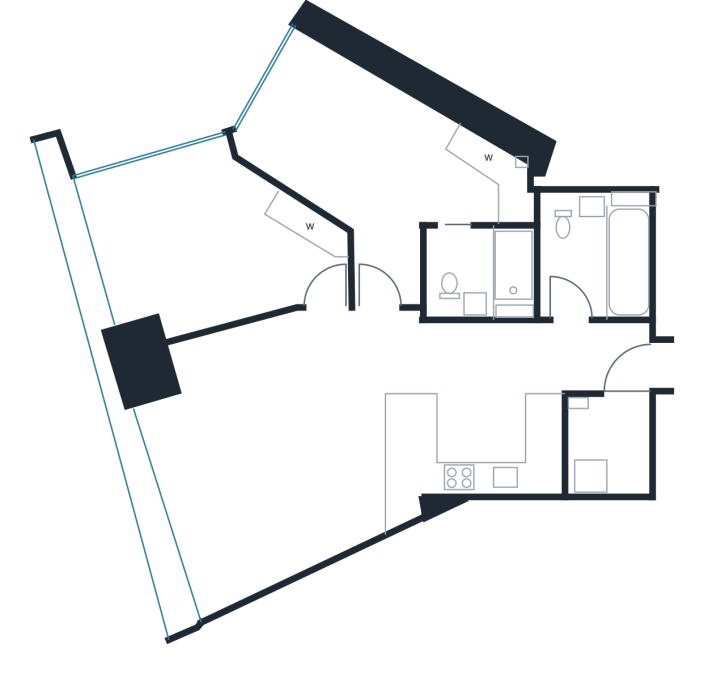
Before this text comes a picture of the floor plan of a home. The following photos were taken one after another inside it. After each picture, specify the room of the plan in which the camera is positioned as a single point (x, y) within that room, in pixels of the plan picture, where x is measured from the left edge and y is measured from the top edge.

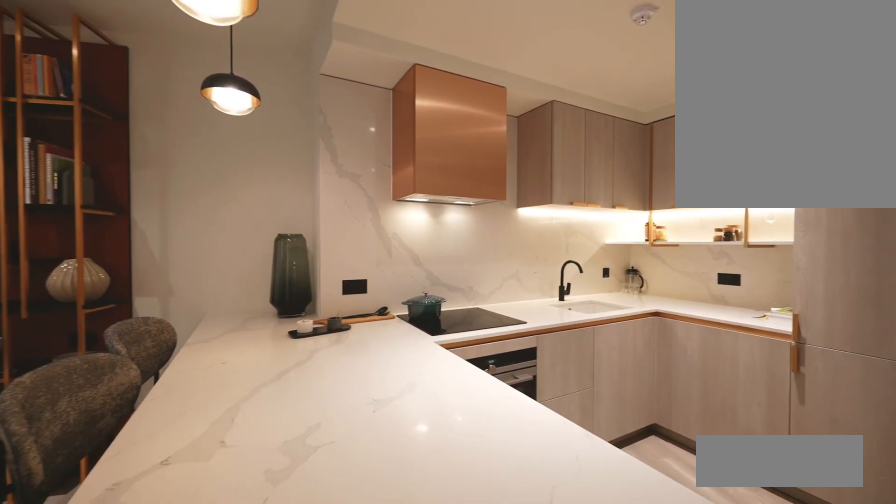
(473, 437)
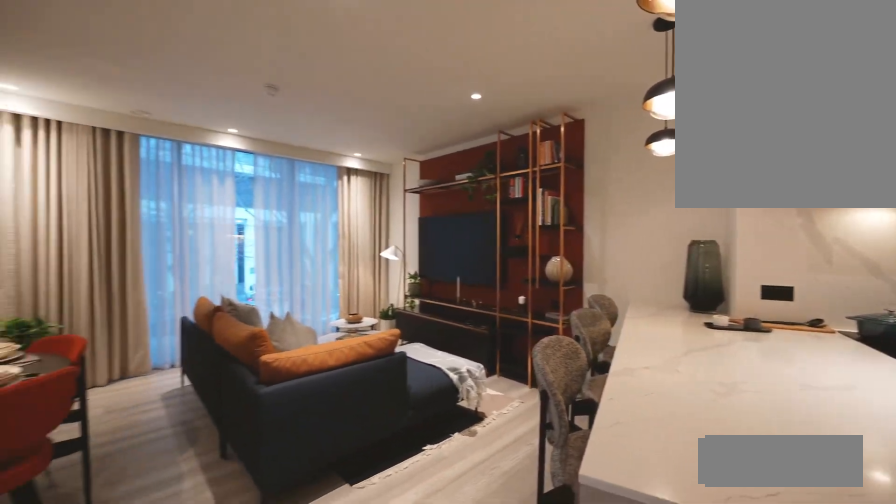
(473, 437)
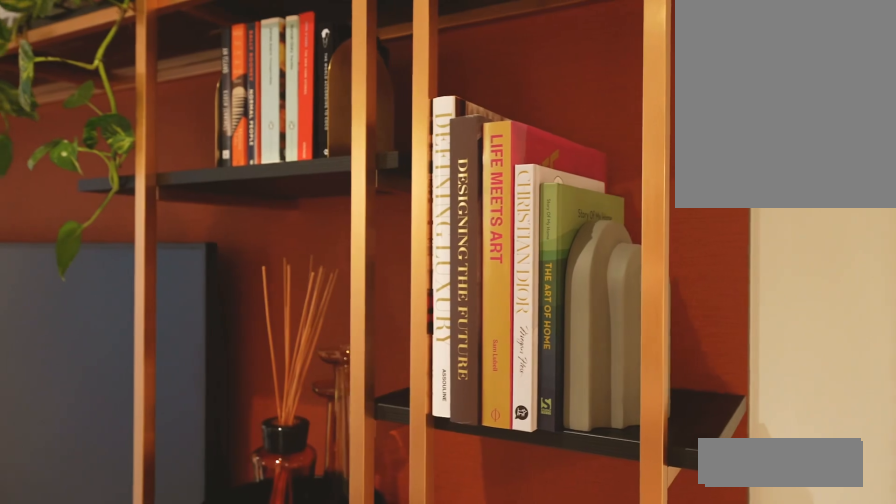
(275, 487)
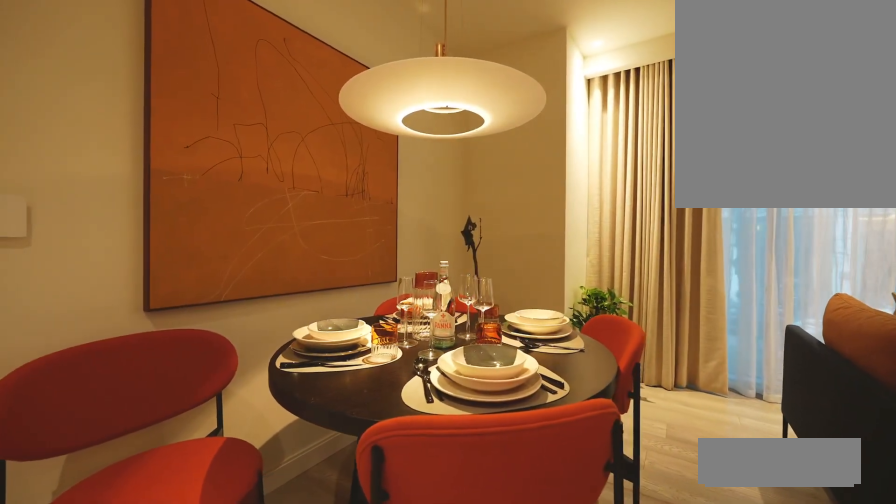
(241, 362)
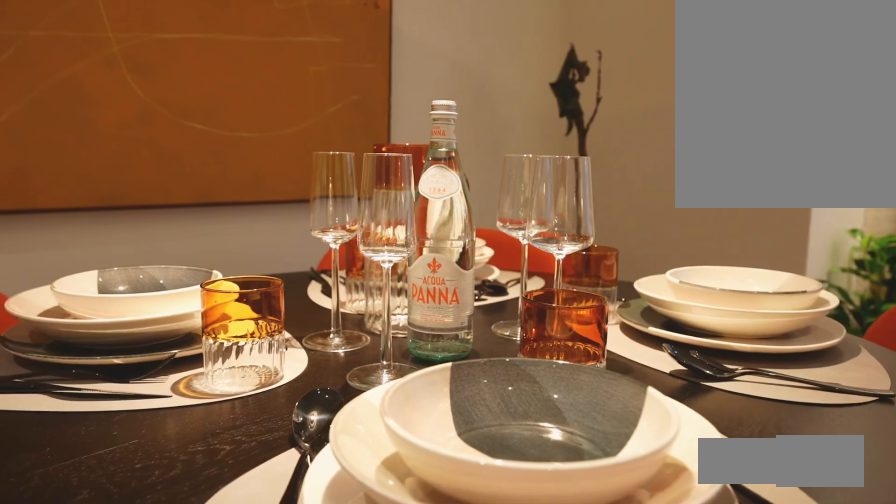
(241, 362)
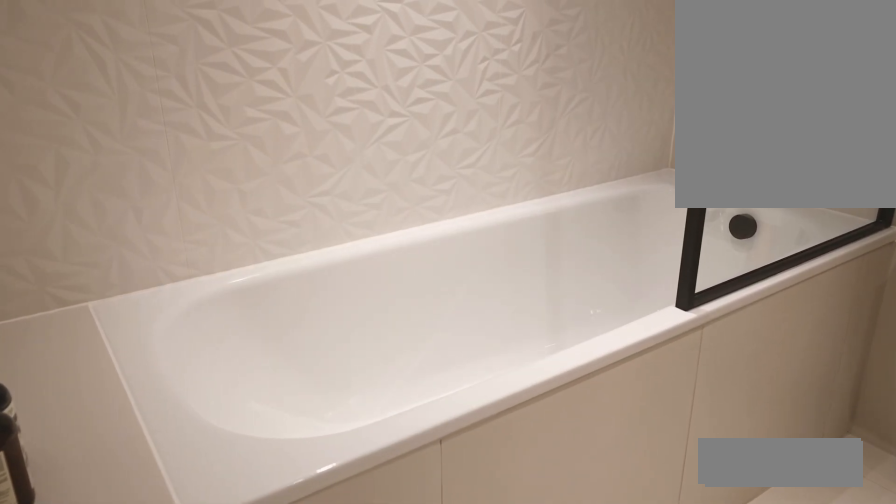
(599, 258)
